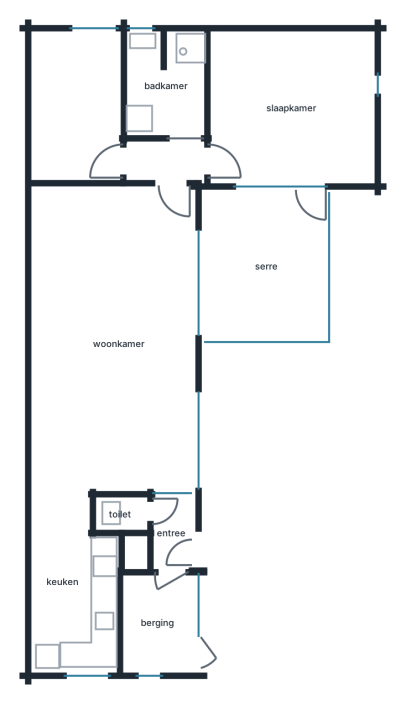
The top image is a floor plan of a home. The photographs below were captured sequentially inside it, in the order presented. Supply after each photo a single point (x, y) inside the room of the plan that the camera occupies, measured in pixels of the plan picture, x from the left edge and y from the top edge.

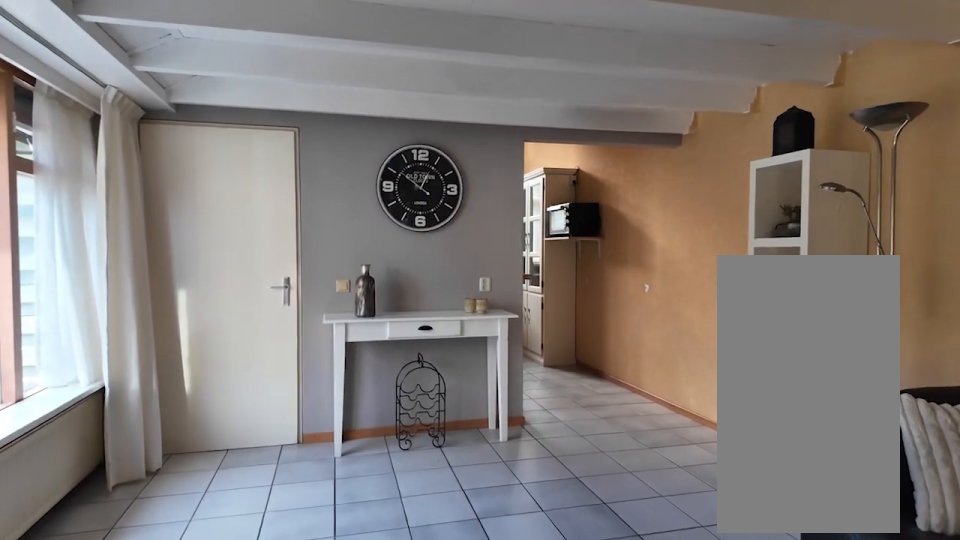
(113, 339)
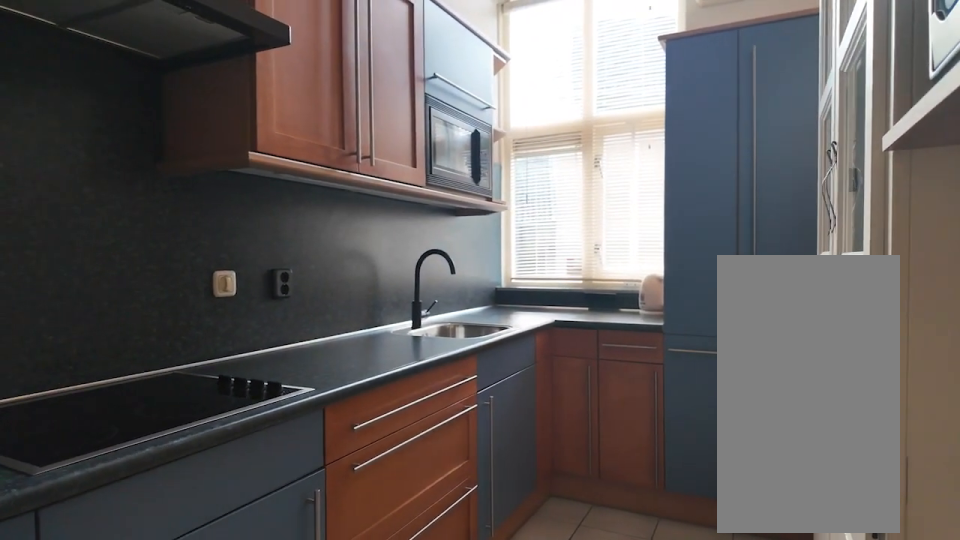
(62, 568)
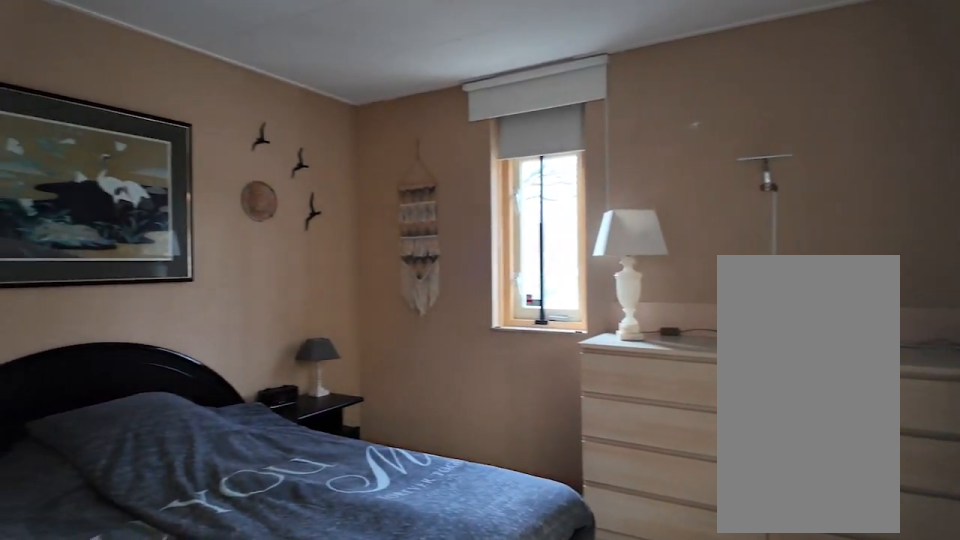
(290, 107)
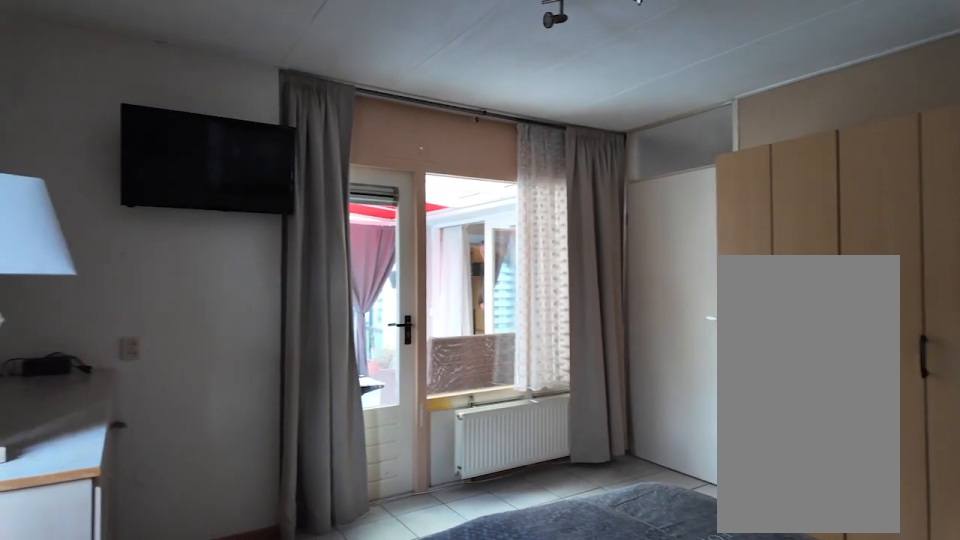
(290, 107)
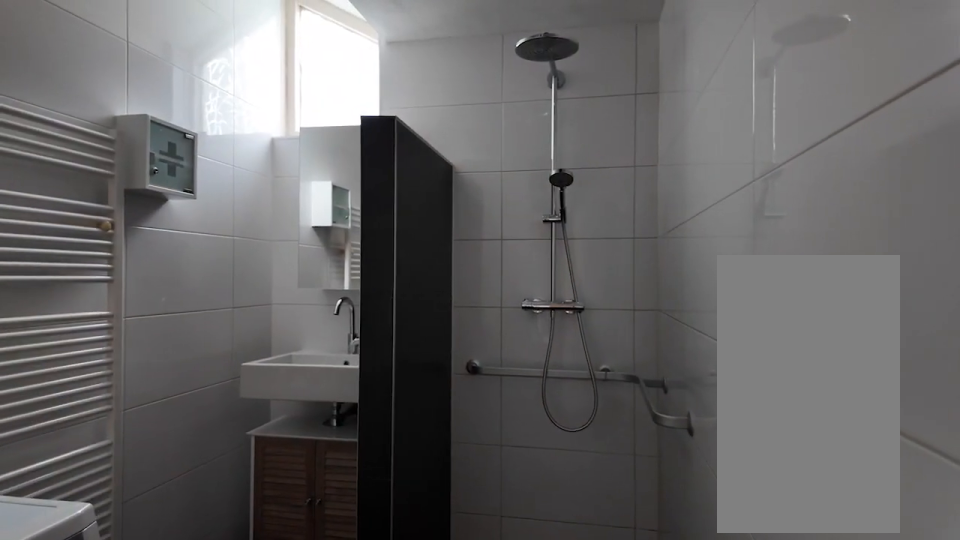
(169, 84)
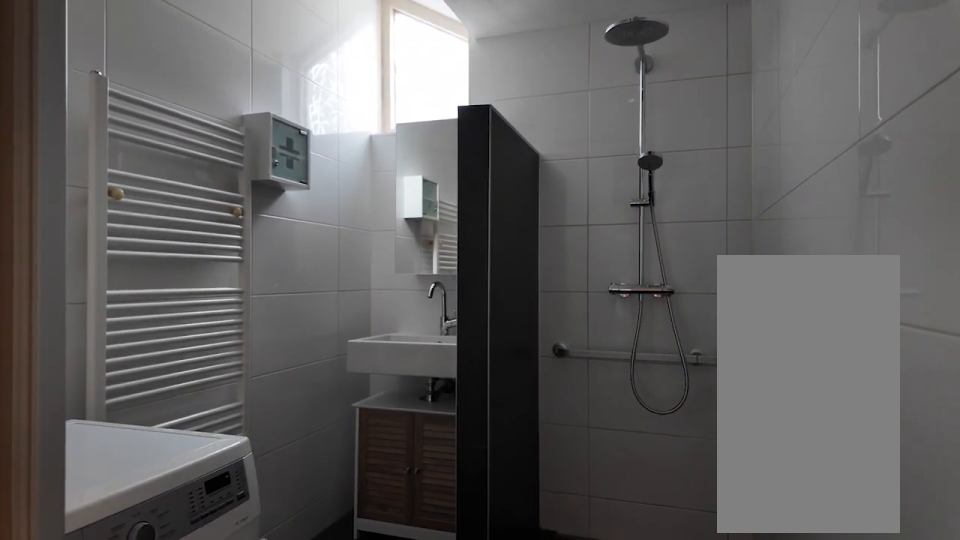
(169, 84)
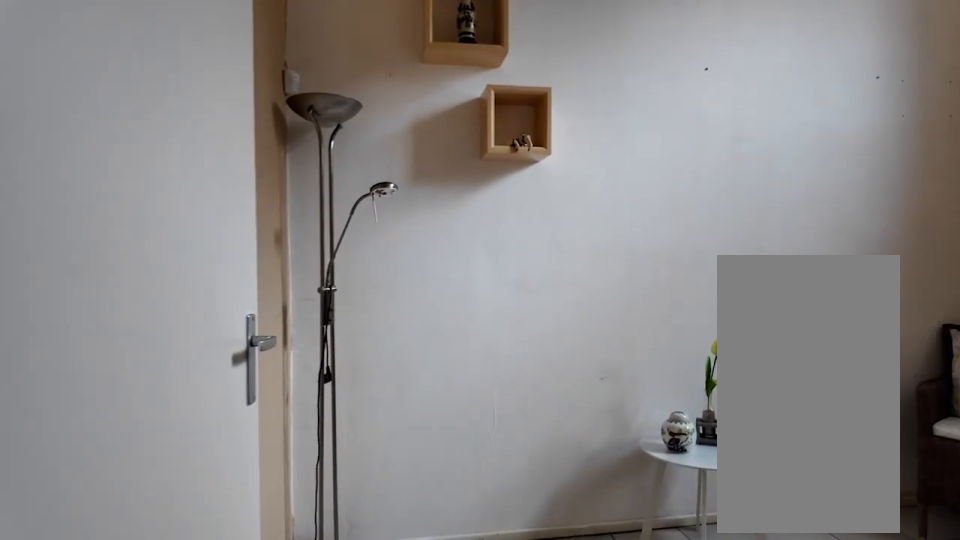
(75, 107)
